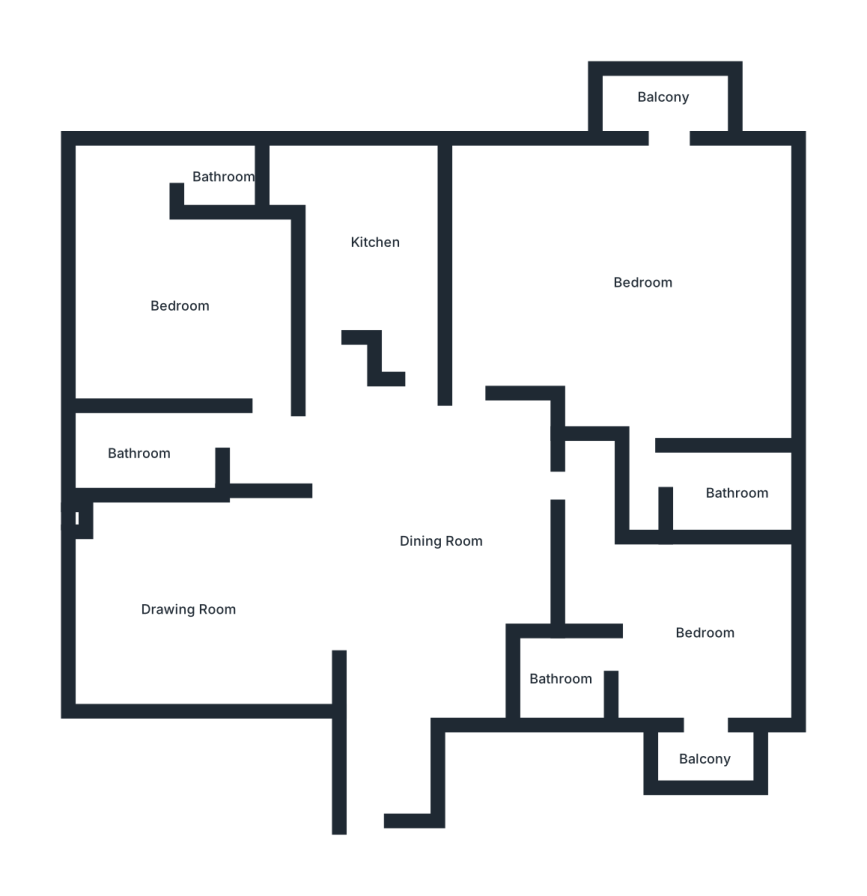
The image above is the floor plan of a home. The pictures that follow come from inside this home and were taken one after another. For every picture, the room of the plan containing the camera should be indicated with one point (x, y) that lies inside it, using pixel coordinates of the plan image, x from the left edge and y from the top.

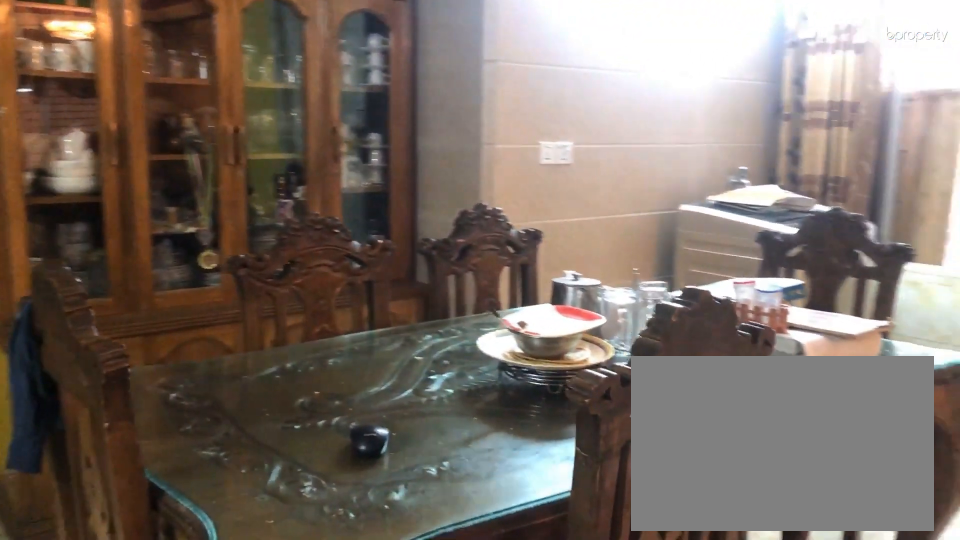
(442, 541)
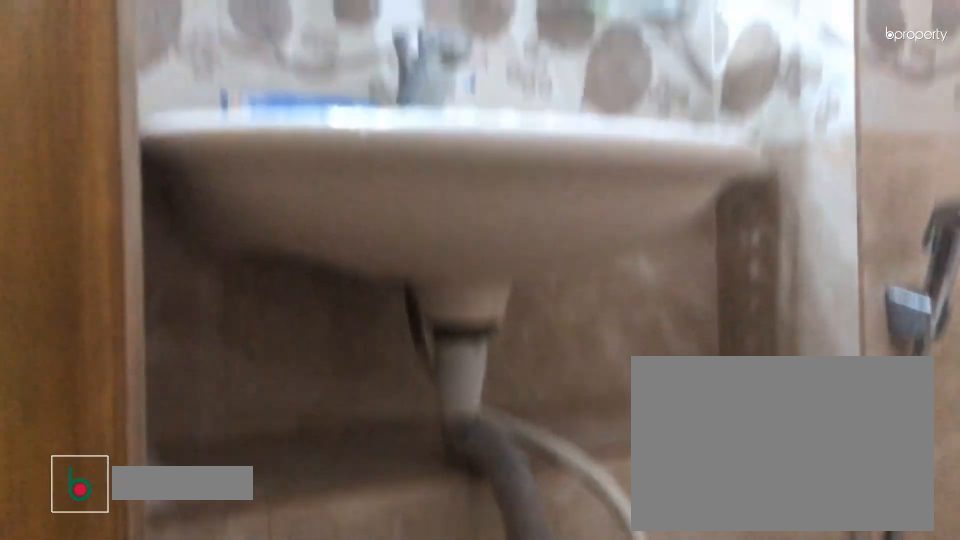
(222, 177)
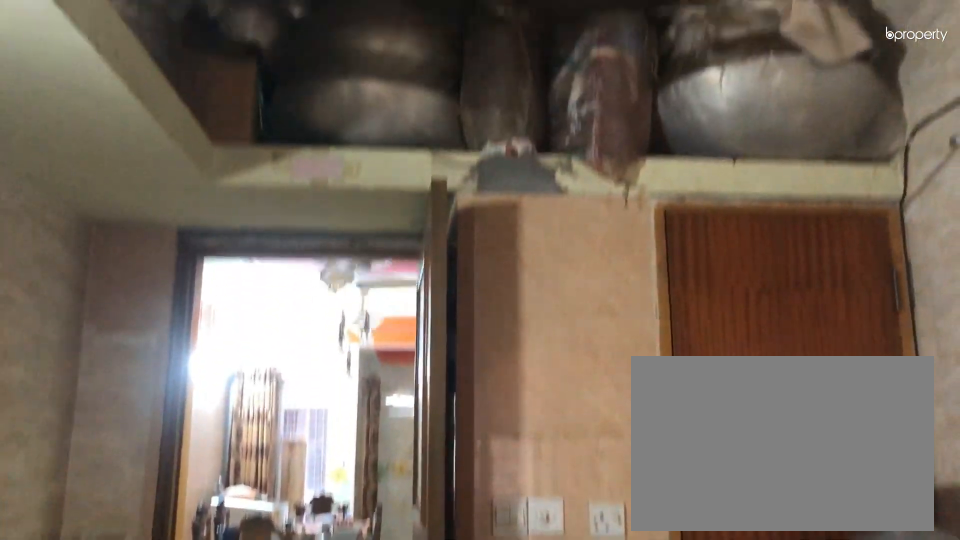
(375, 242)
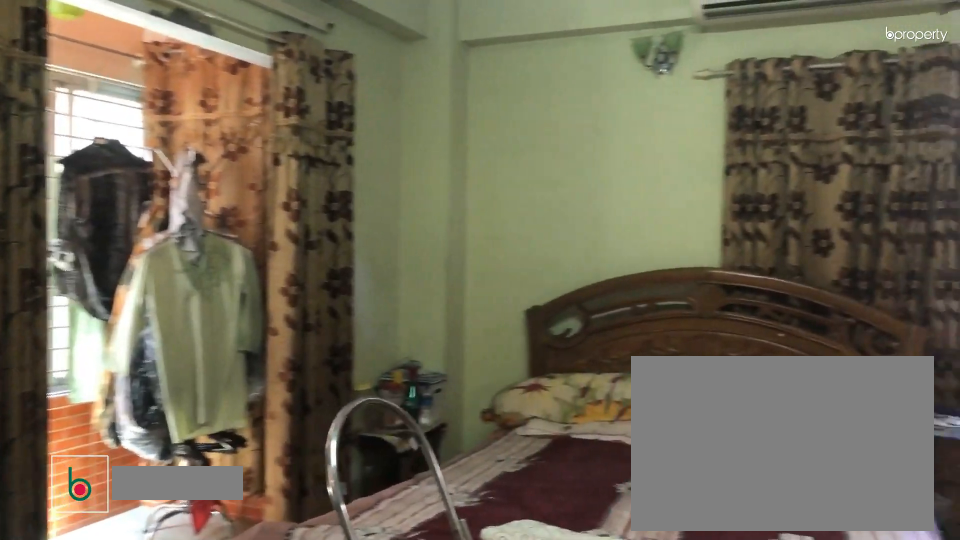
(645, 282)
